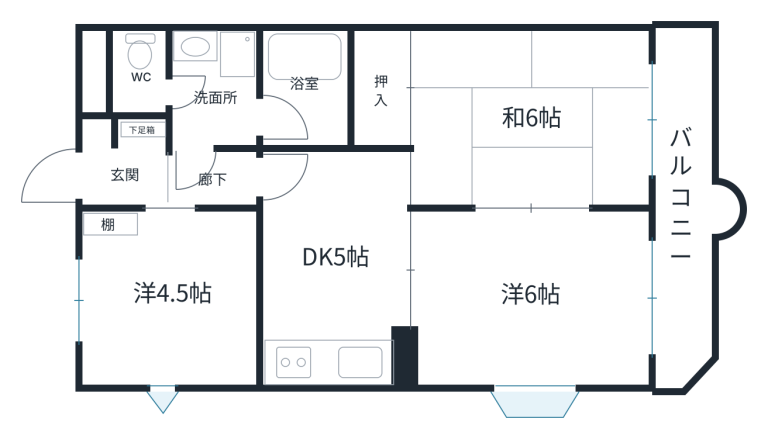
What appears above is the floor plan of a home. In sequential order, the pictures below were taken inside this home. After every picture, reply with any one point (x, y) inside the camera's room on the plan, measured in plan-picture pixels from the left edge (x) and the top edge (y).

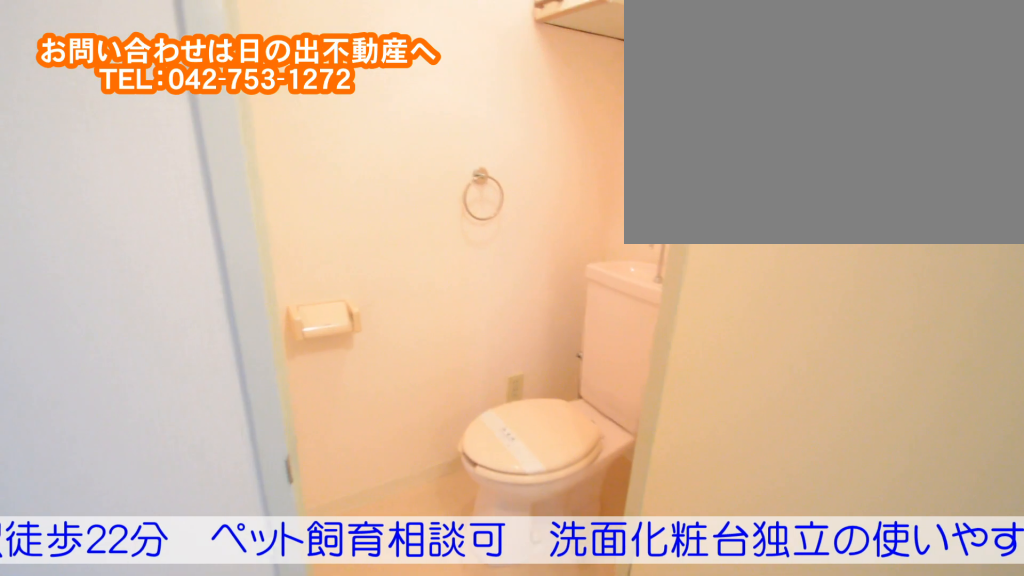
(139, 73)
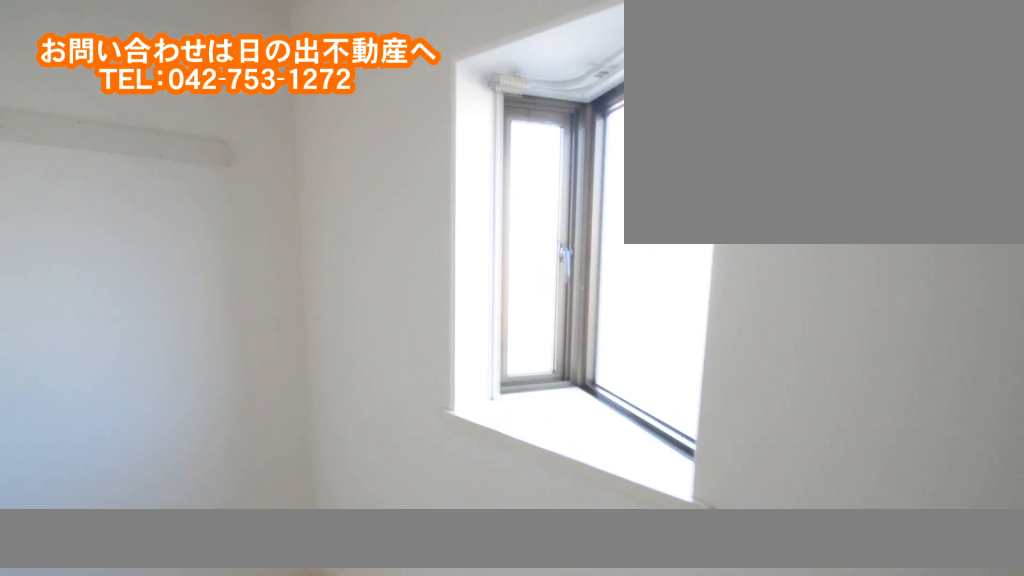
(171, 331)
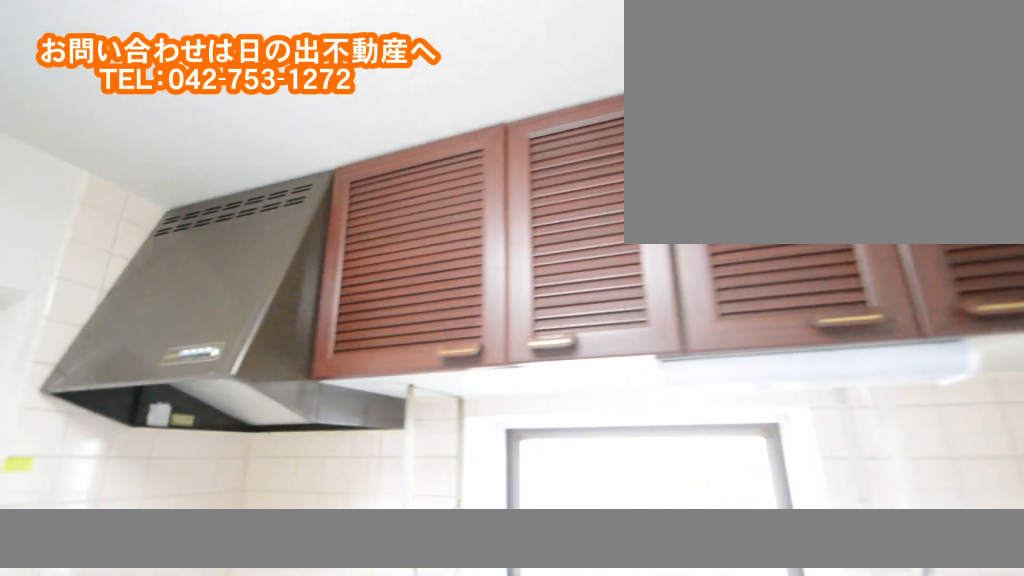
(344, 291)
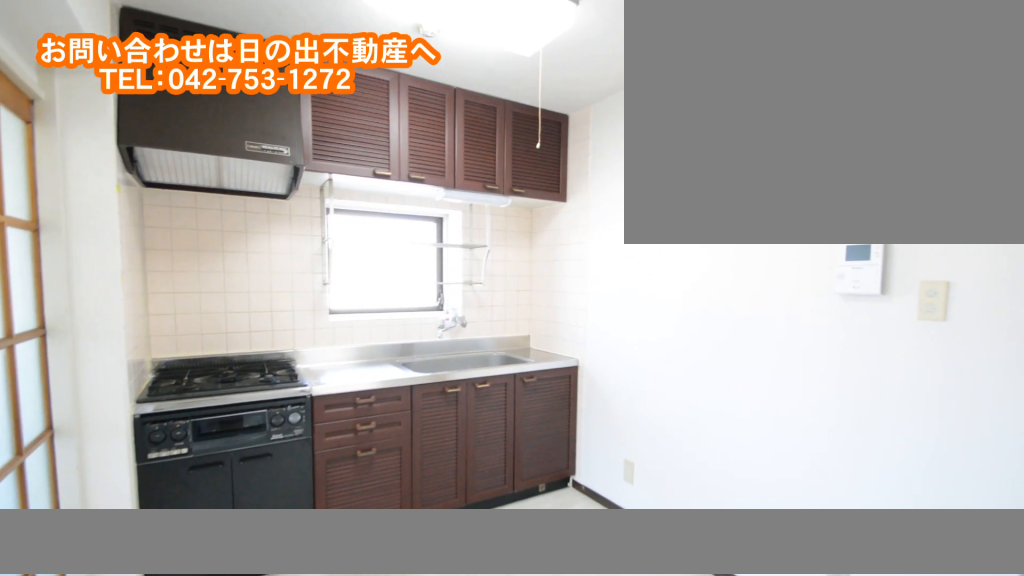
(344, 291)
